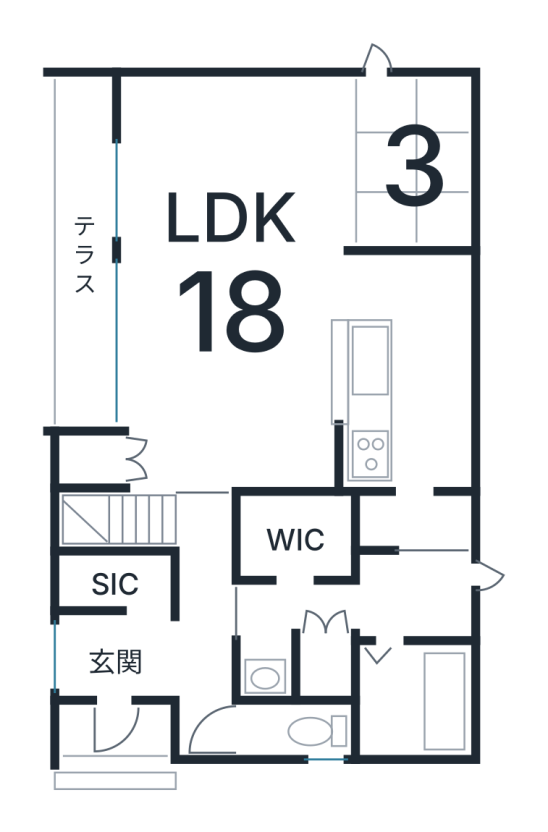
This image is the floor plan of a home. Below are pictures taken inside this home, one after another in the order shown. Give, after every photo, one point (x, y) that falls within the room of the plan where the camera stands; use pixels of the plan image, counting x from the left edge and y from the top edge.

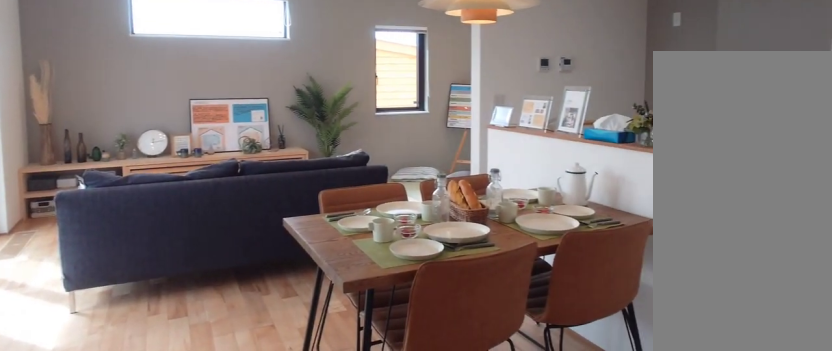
(227, 135)
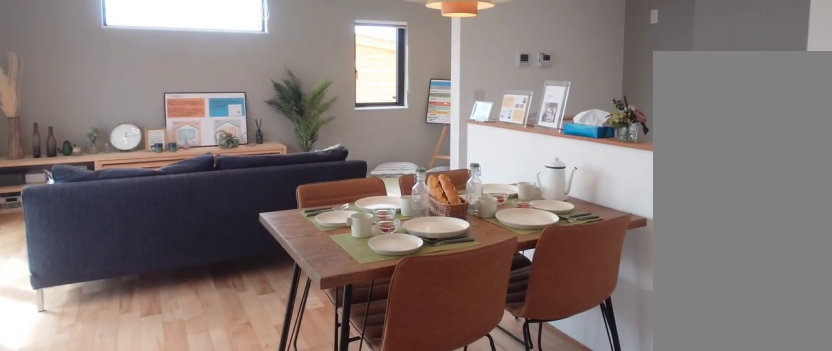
(227, 135)
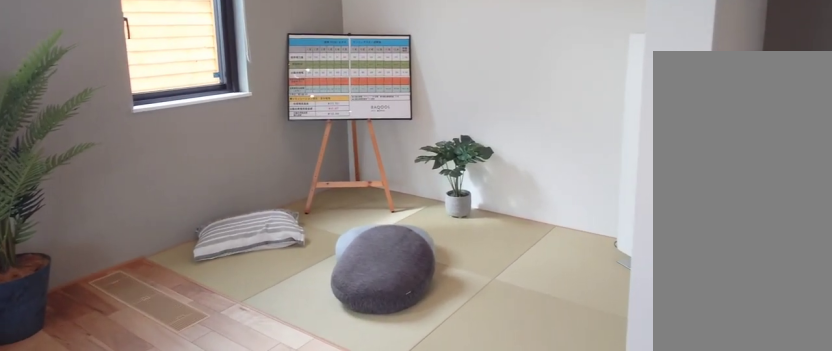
(411, 176)
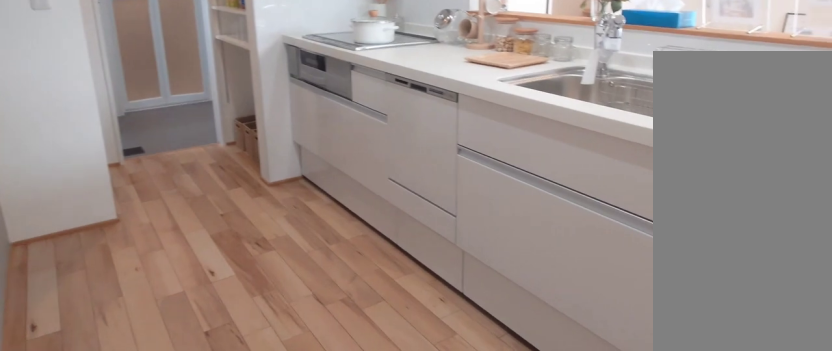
(412, 402)
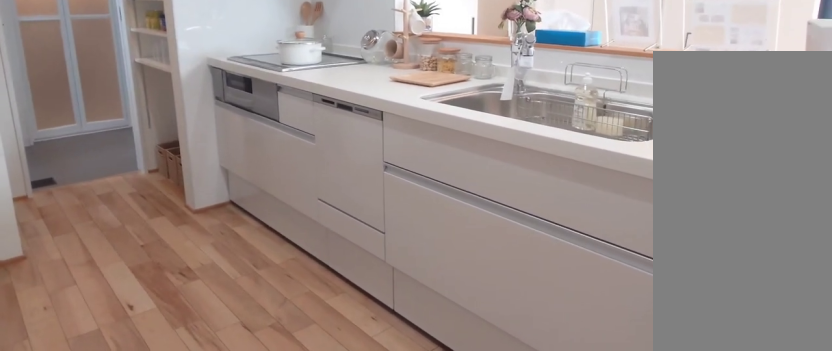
(412, 402)
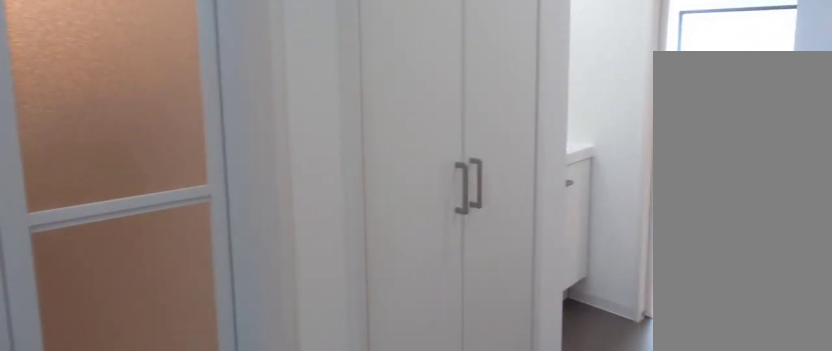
(378, 595)
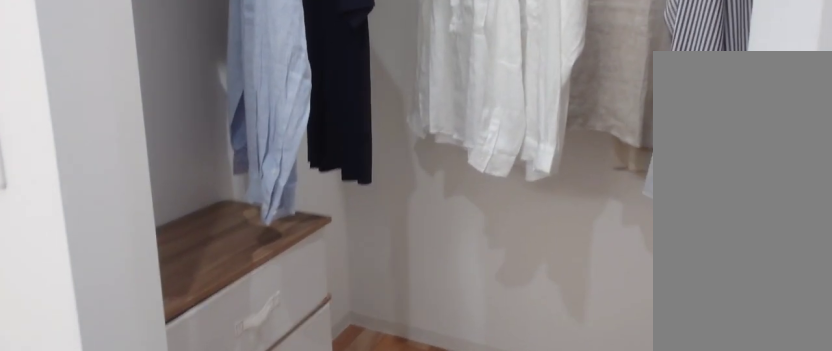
(287, 538)
